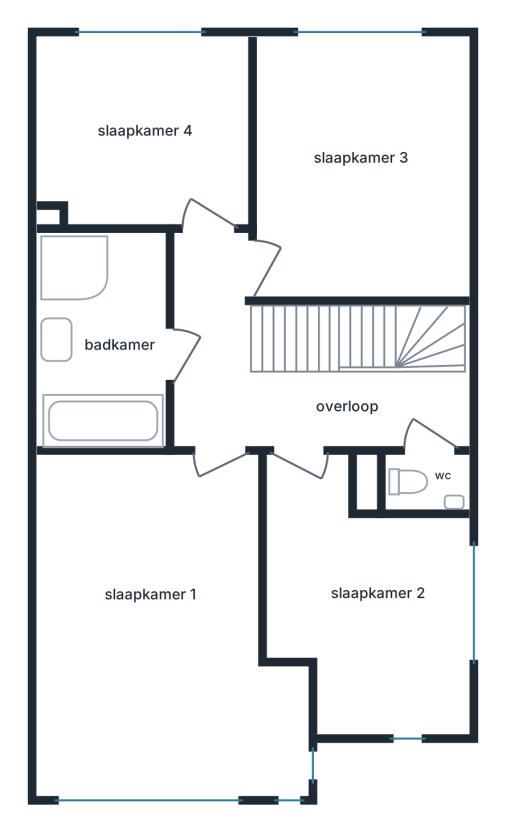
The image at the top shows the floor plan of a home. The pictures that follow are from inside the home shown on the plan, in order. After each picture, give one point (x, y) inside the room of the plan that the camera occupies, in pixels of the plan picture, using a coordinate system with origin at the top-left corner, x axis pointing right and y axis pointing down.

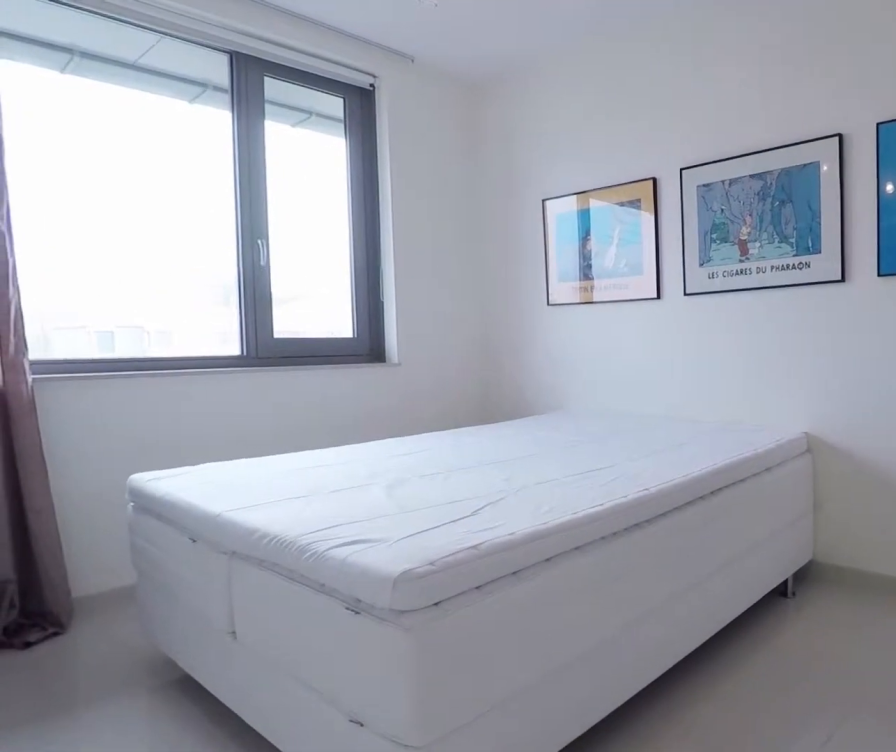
(360, 108)
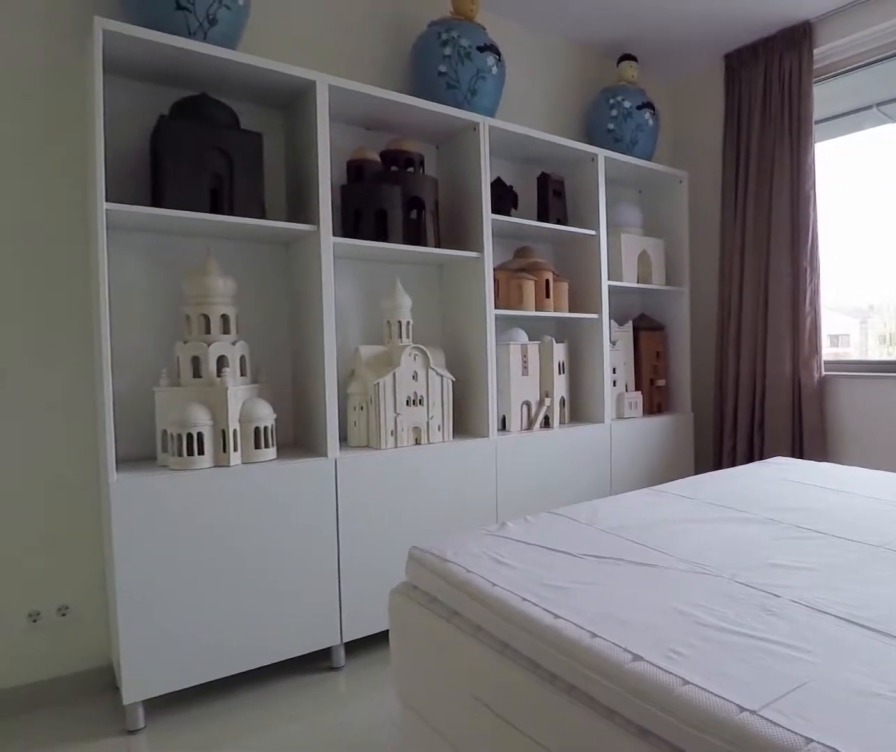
(360, 108)
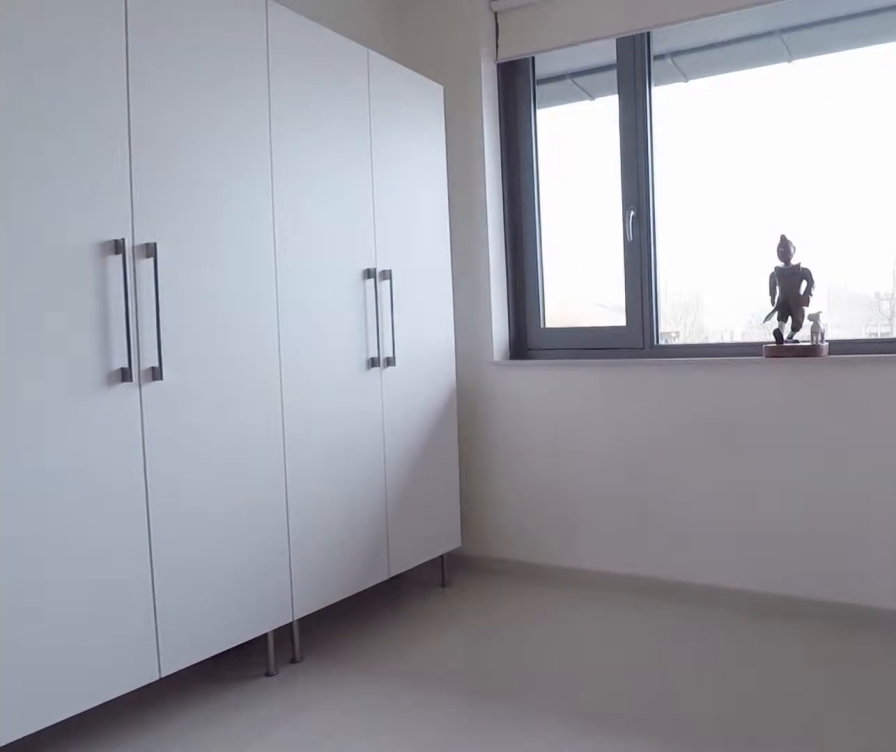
(145, 118)
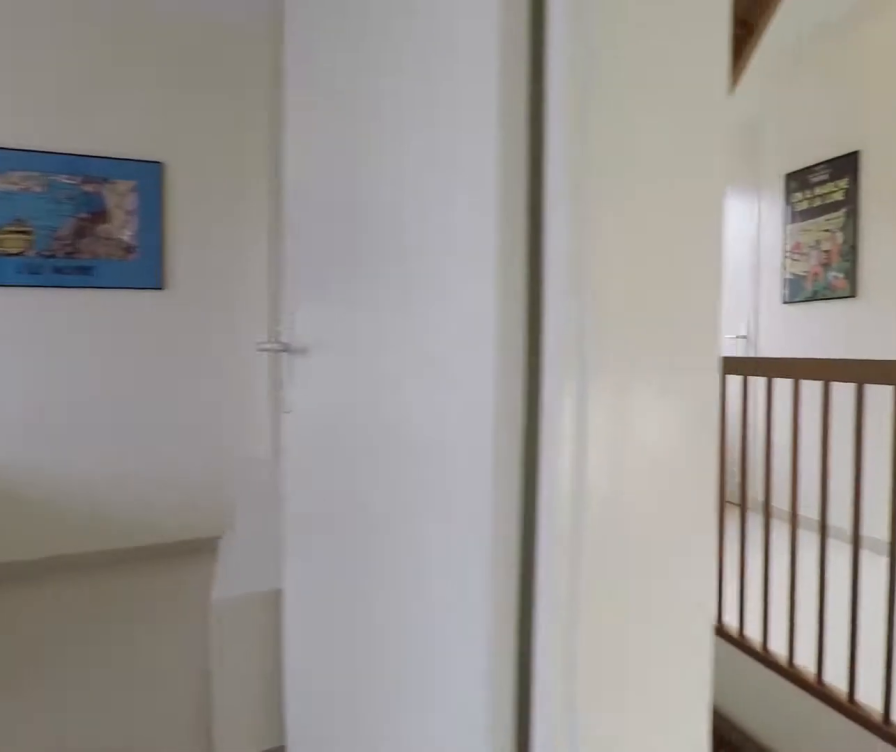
(390, 432)
